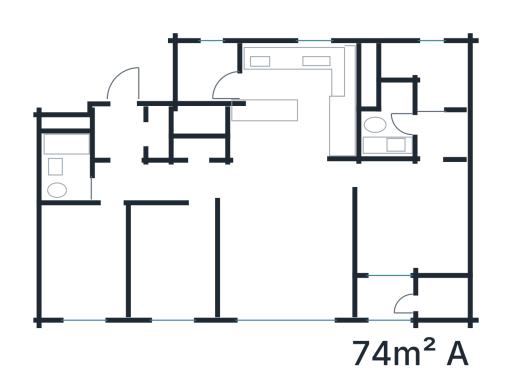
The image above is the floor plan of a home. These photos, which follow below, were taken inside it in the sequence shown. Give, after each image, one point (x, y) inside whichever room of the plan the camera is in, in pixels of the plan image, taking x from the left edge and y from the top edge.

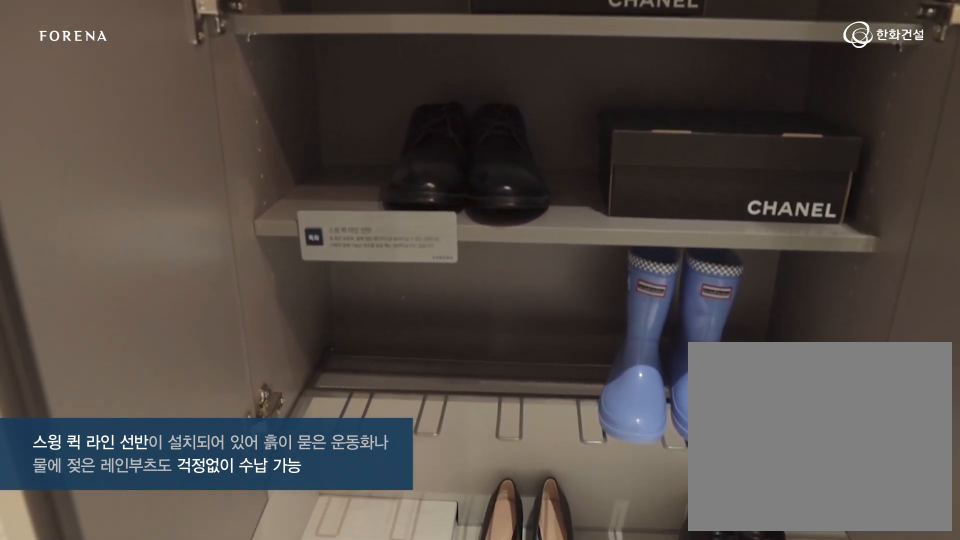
(125, 131)
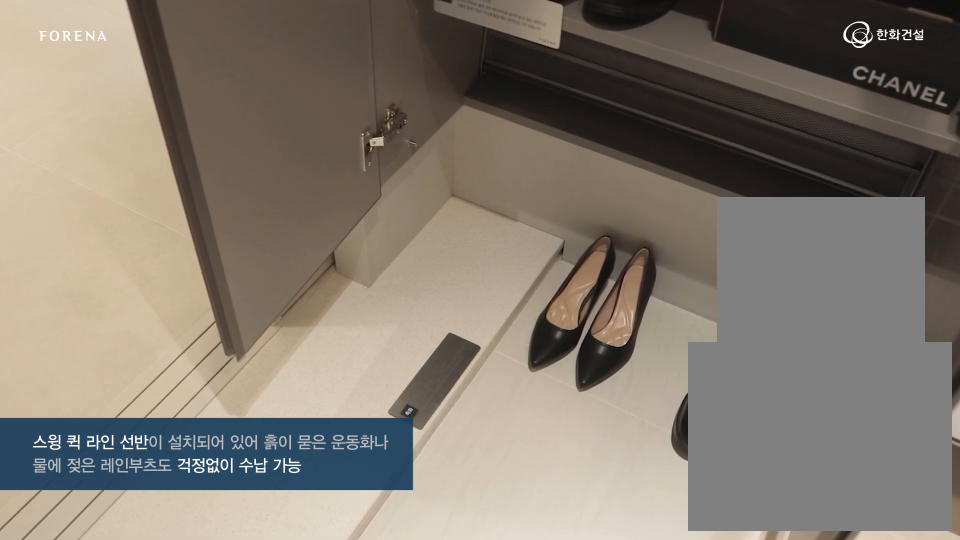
(125, 131)
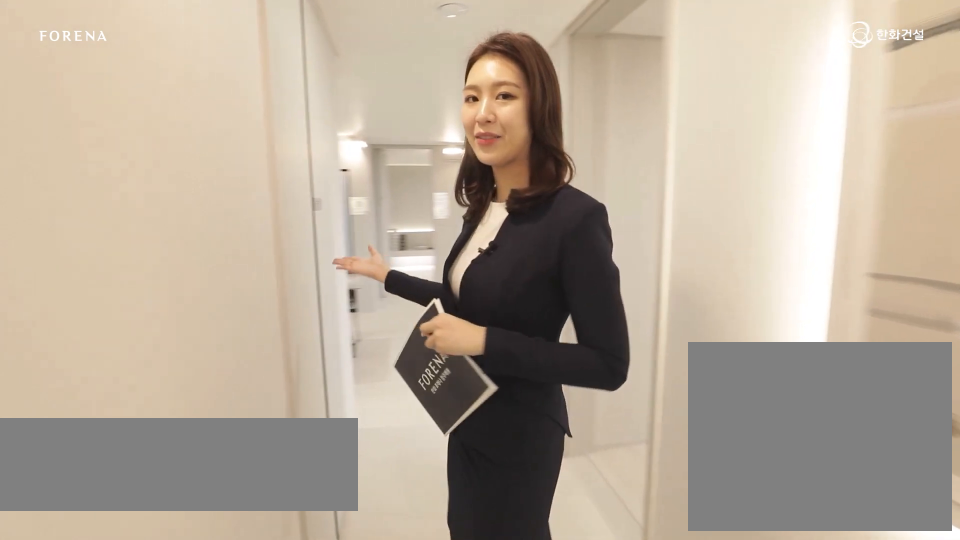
(182, 181)
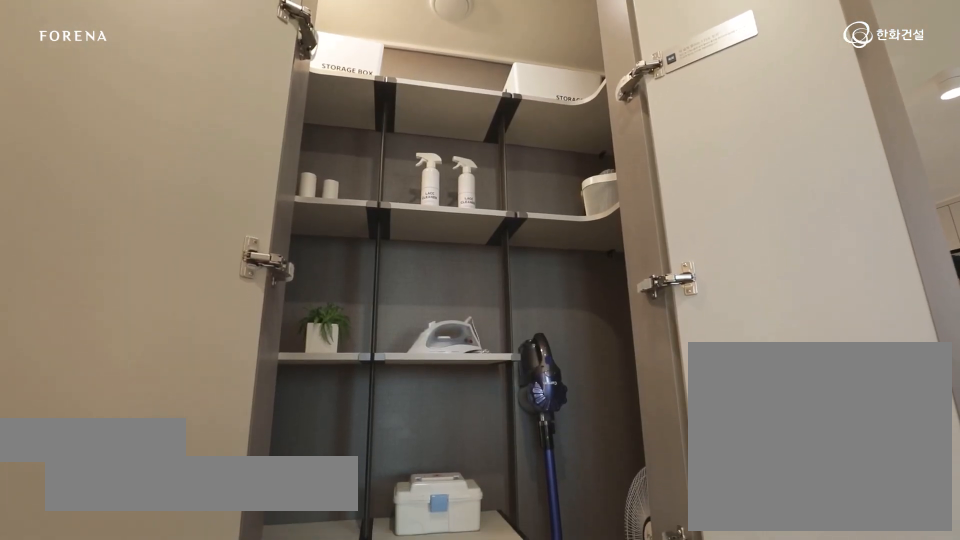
(182, 181)
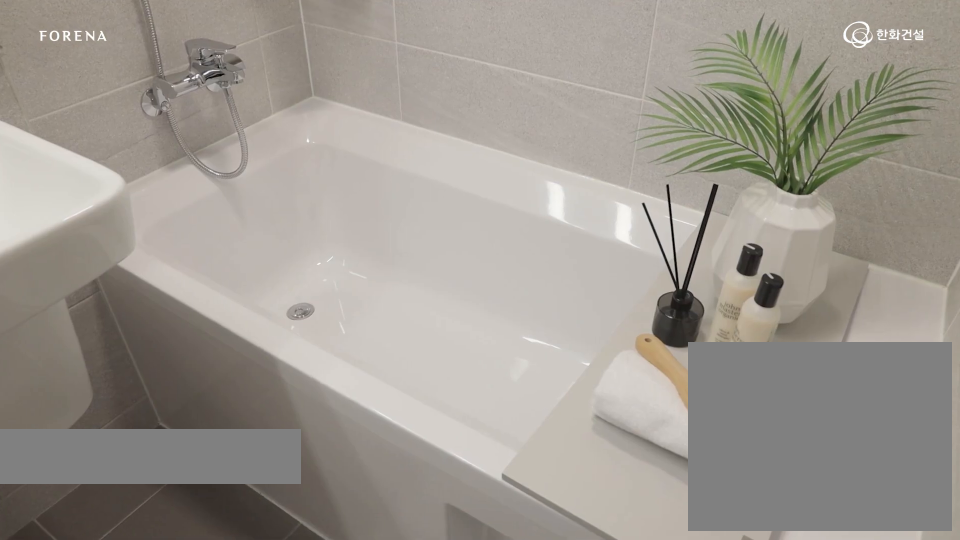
(86, 185)
